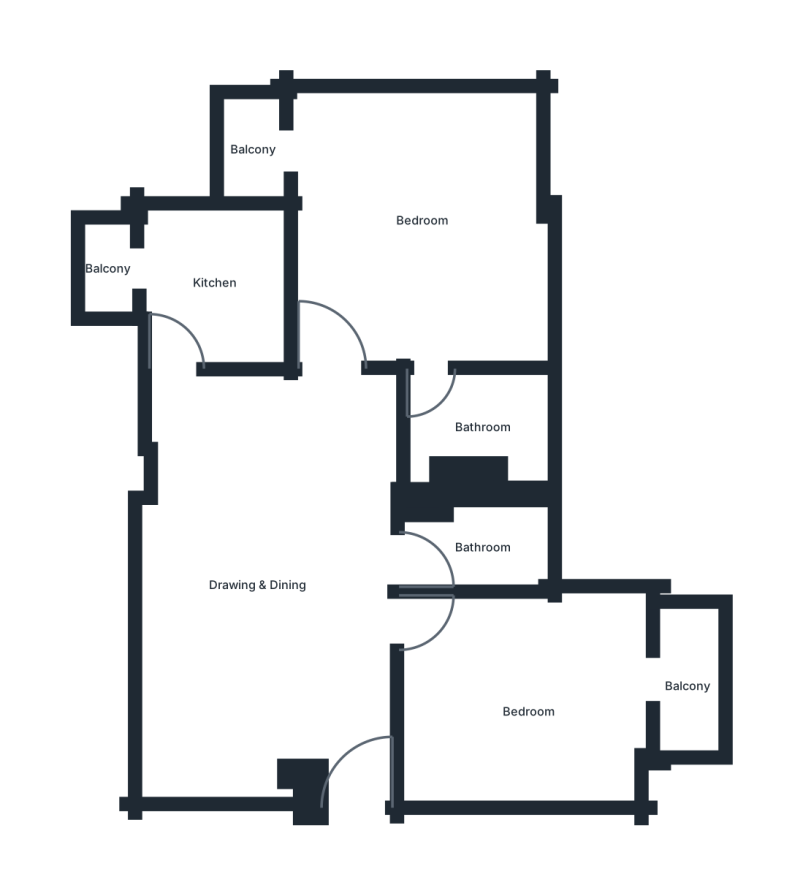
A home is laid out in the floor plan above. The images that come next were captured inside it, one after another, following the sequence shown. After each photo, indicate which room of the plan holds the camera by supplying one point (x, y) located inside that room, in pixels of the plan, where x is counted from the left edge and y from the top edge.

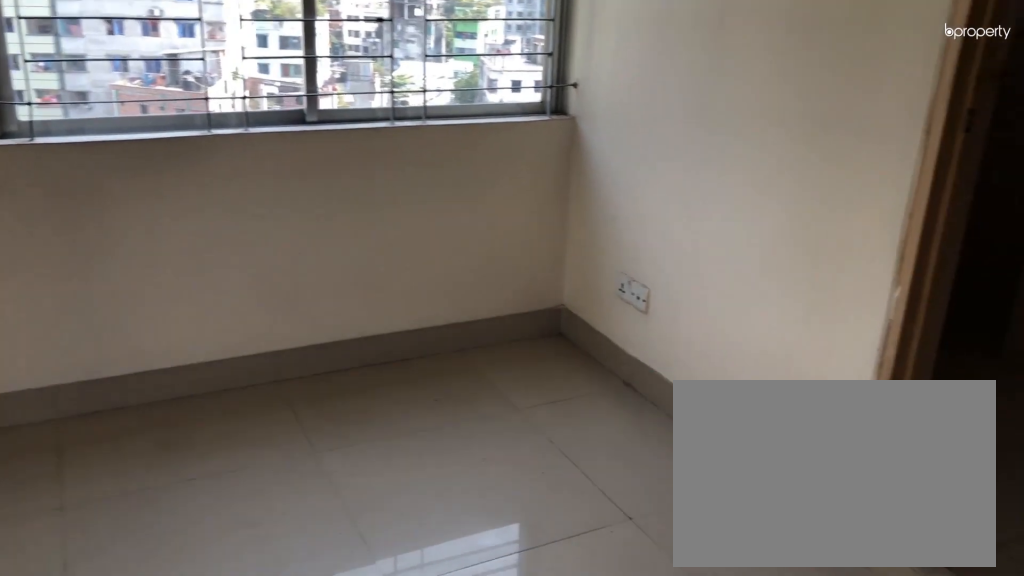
(419, 212)
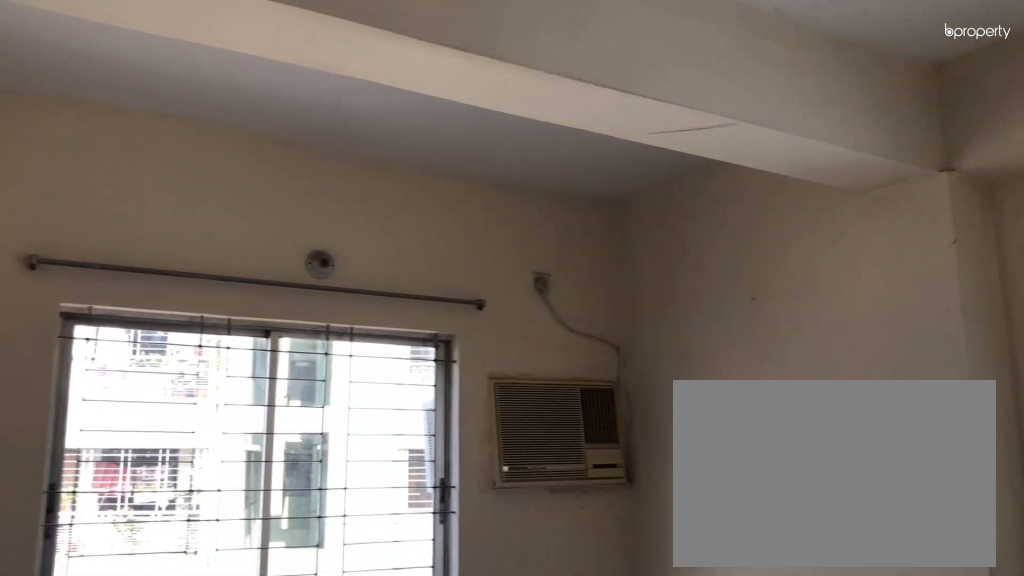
(419, 212)
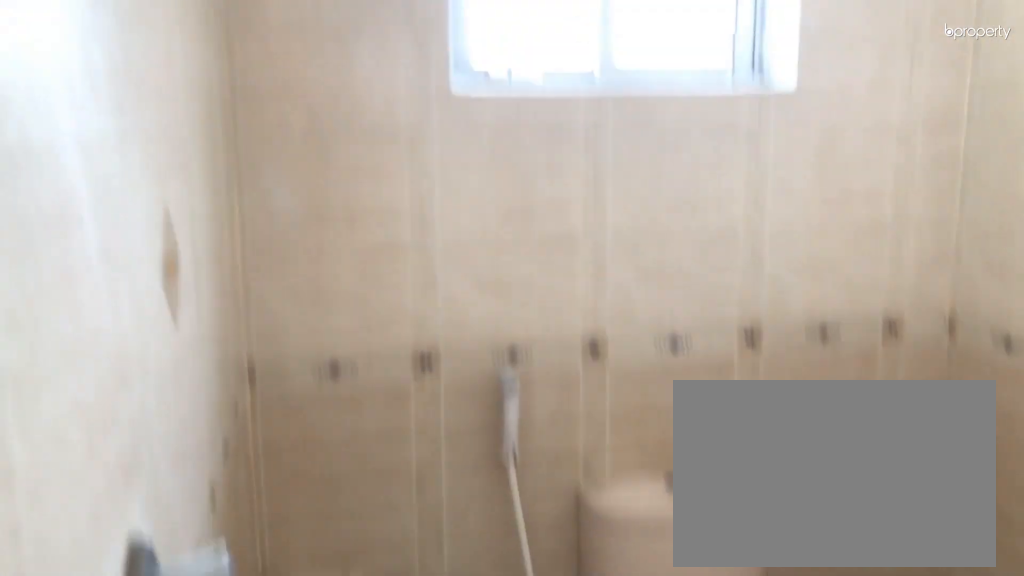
(473, 416)
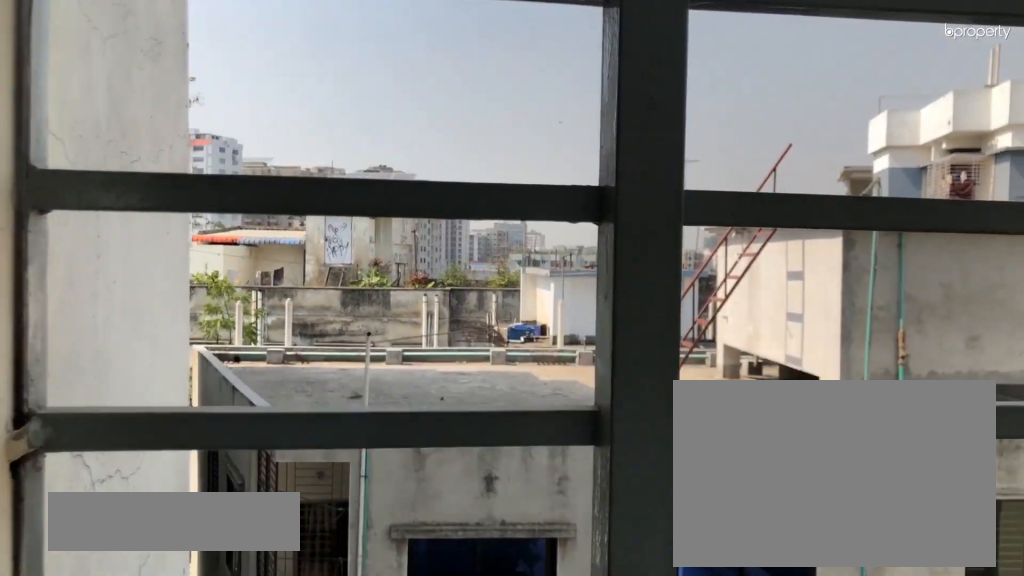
(247, 146)
